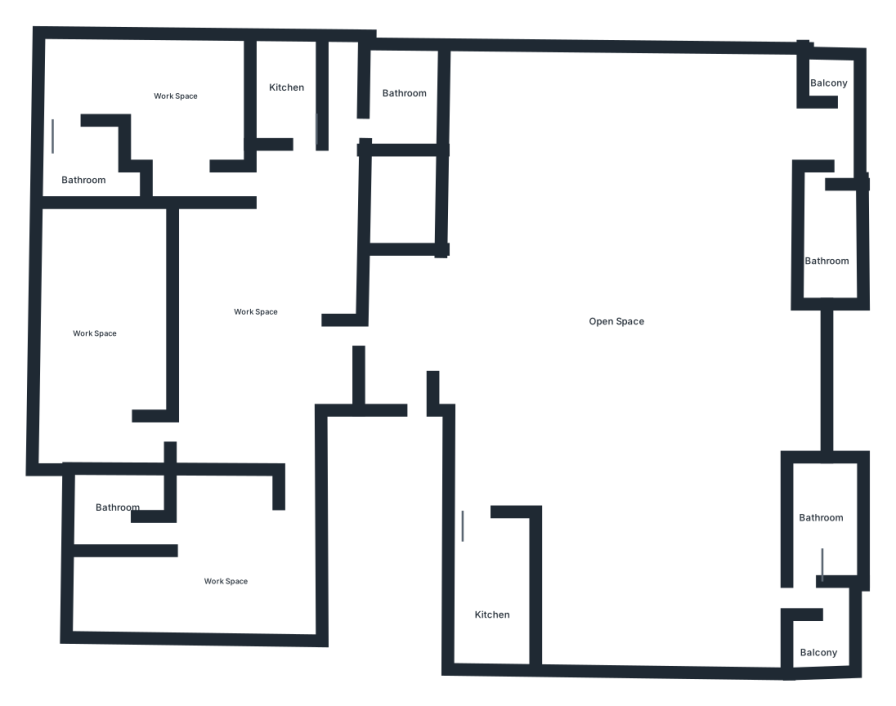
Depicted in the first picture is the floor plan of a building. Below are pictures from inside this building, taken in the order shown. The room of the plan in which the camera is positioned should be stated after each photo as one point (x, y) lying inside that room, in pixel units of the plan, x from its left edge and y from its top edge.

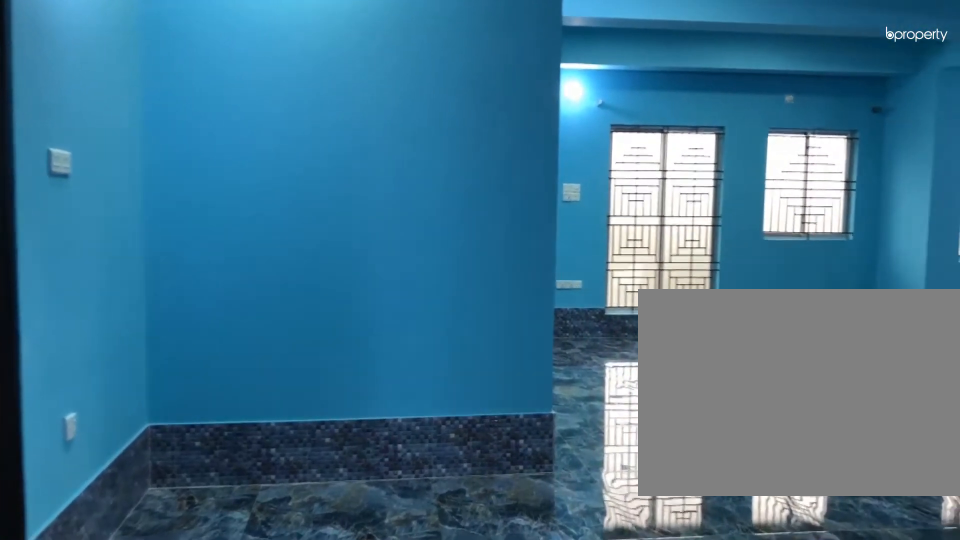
(443, 396)
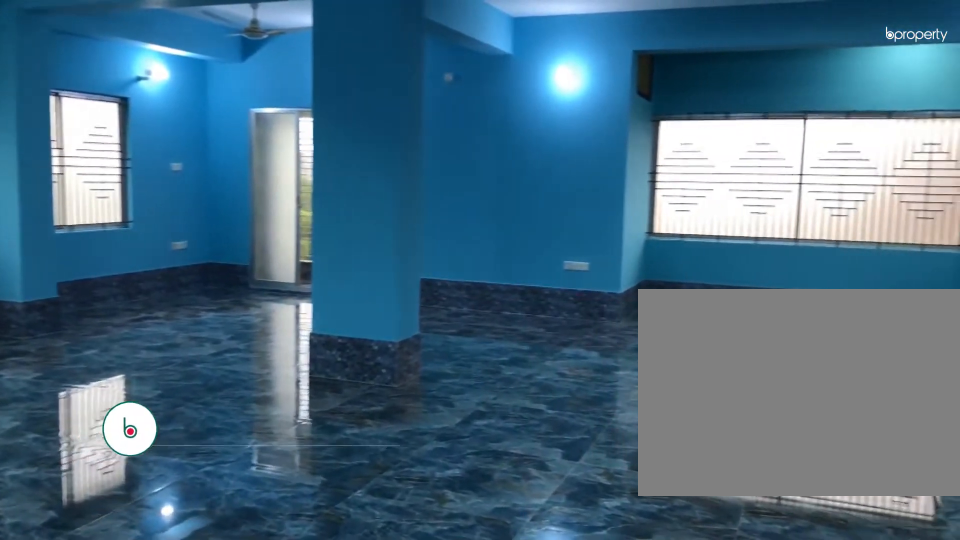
(636, 287)
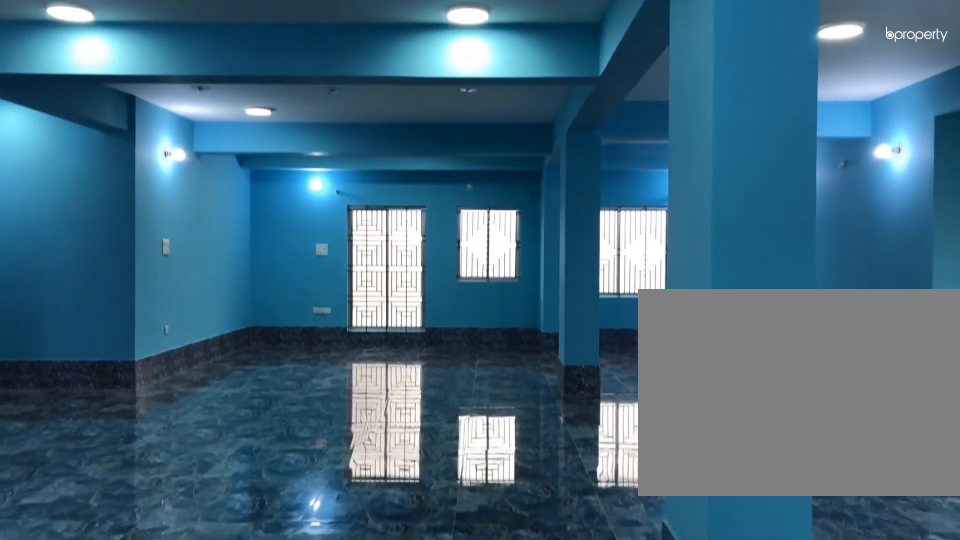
(636, 286)
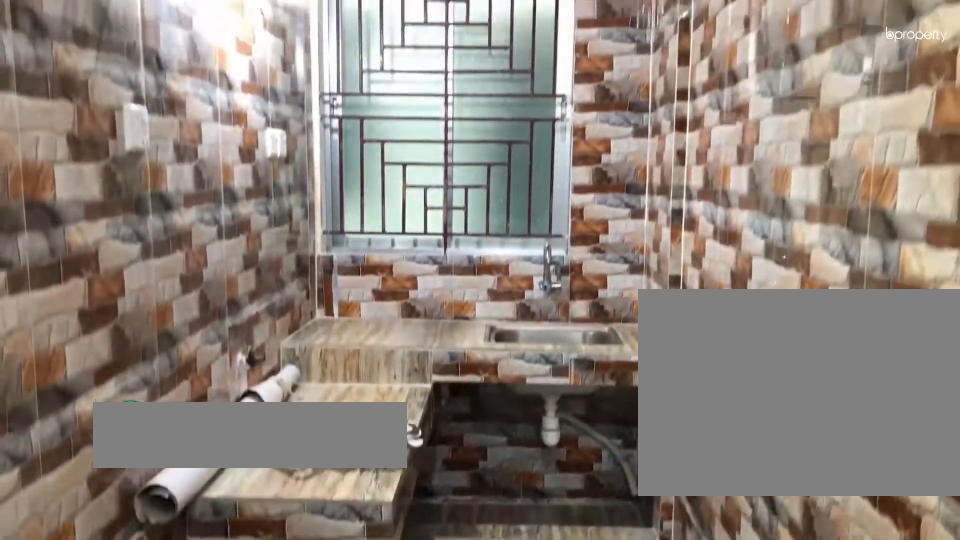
(500, 591)
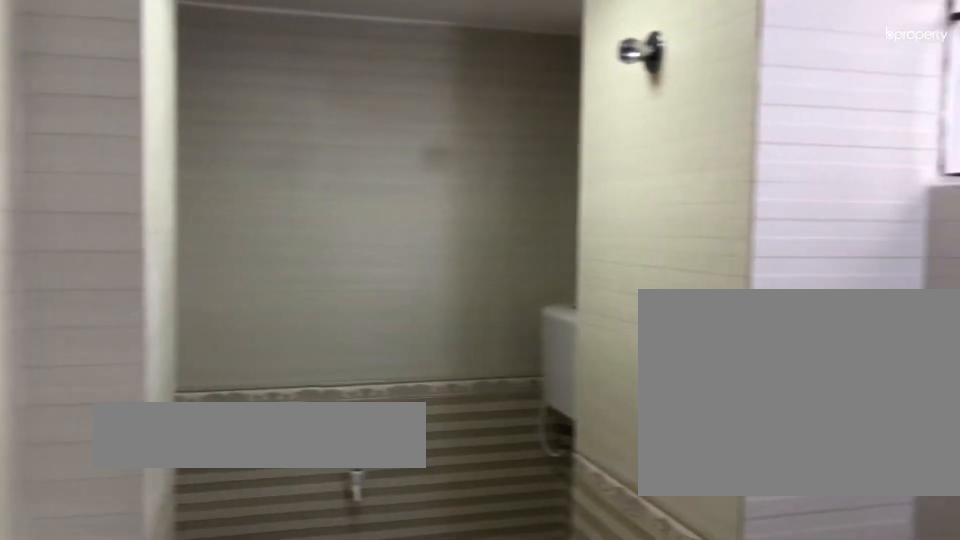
(824, 561)
